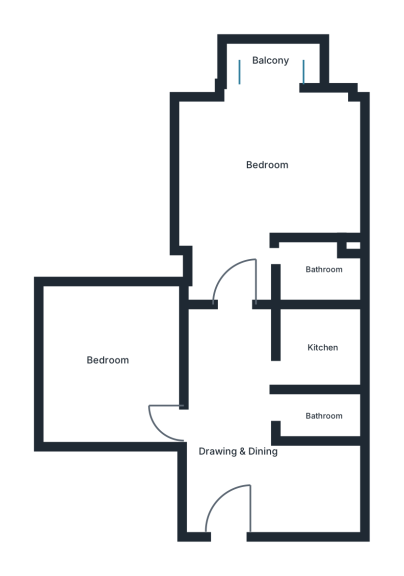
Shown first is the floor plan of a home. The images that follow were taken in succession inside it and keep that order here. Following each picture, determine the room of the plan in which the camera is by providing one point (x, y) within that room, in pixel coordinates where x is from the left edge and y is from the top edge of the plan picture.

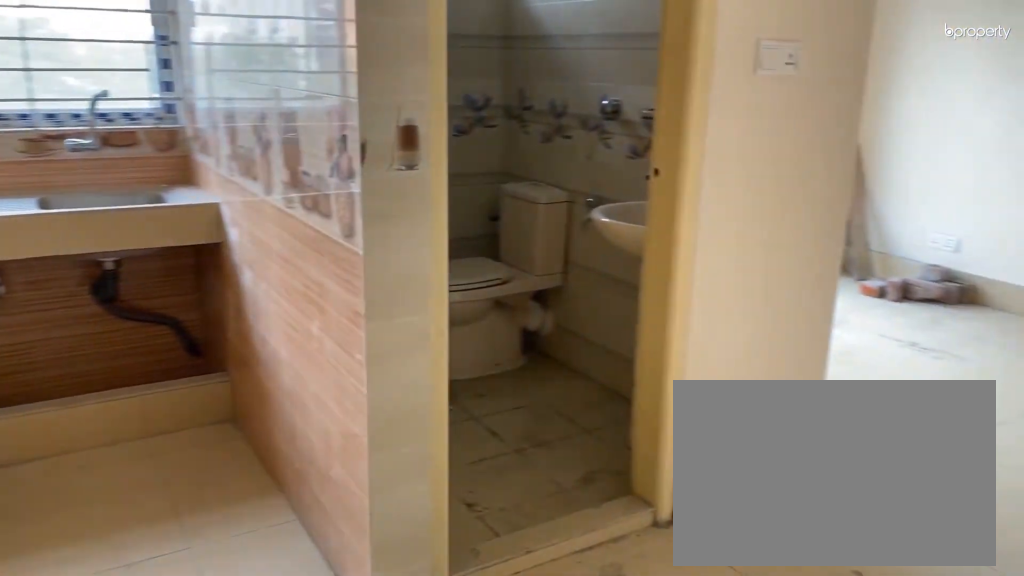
(229, 449)
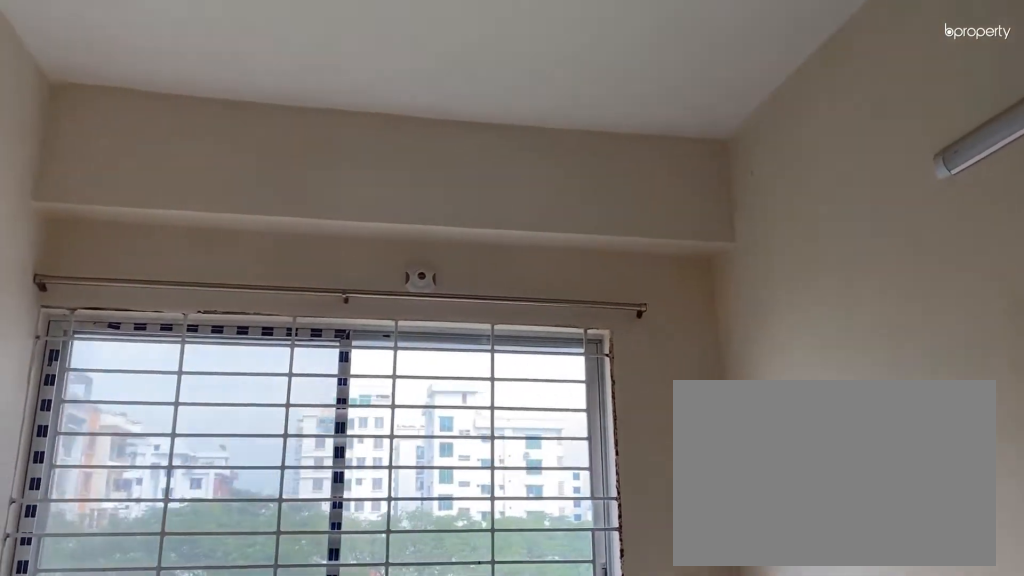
(229, 449)
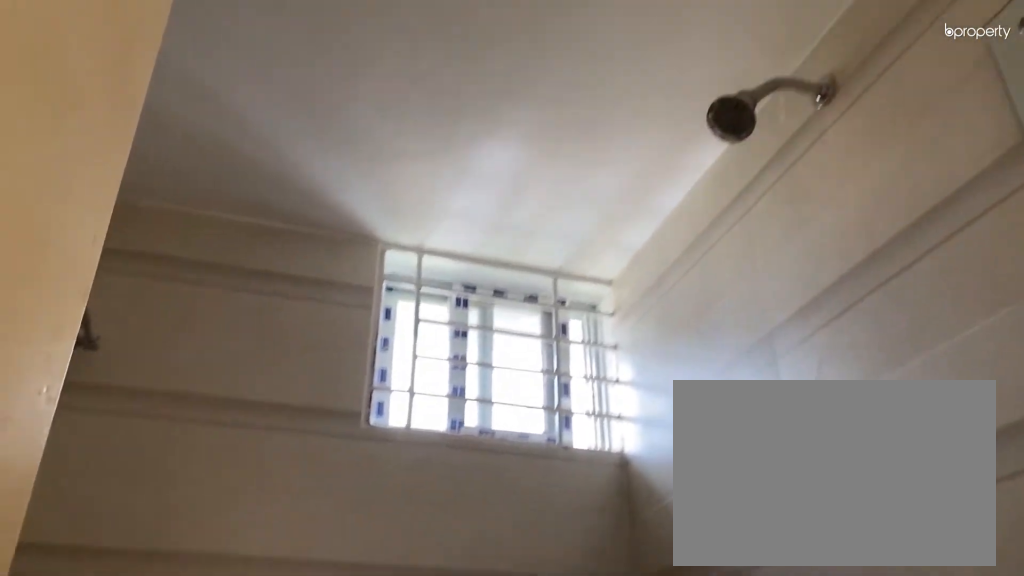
(325, 416)
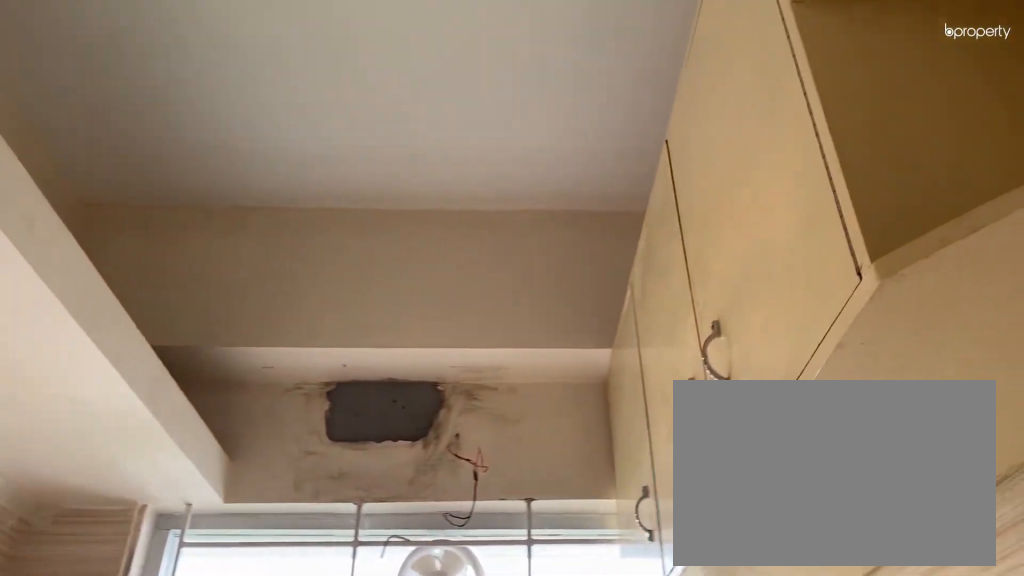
(321, 346)
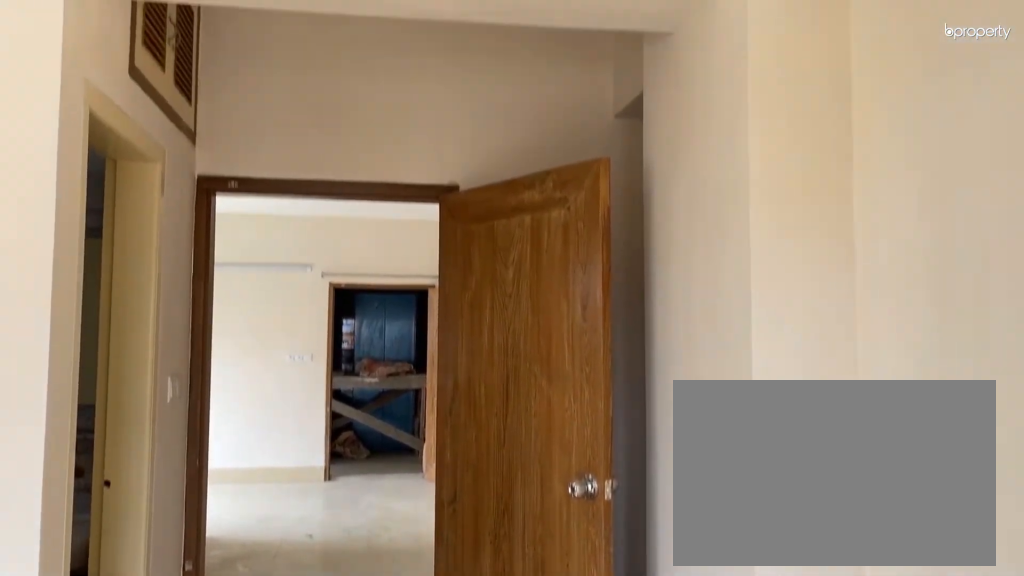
(267, 160)
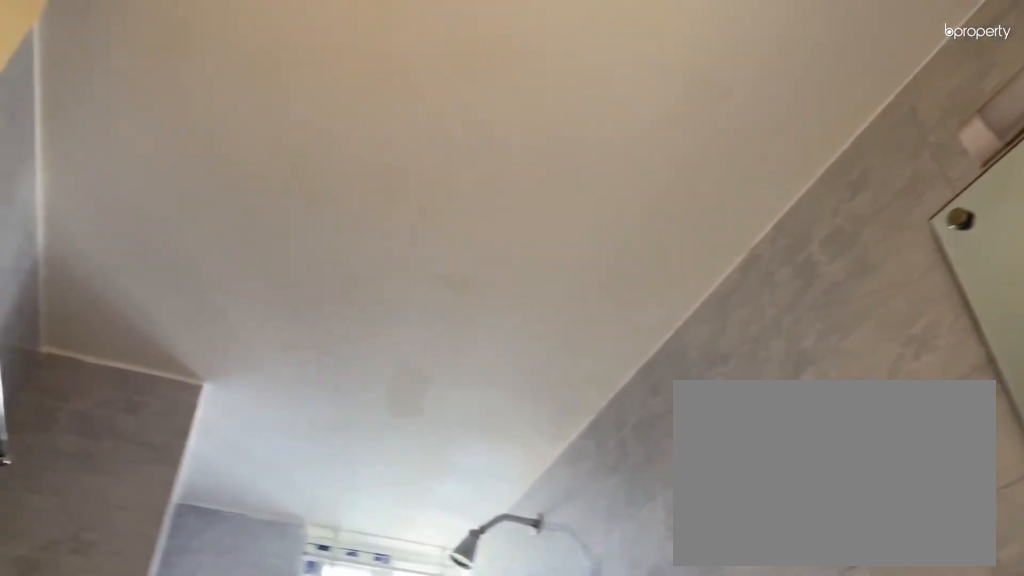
(323, 269)
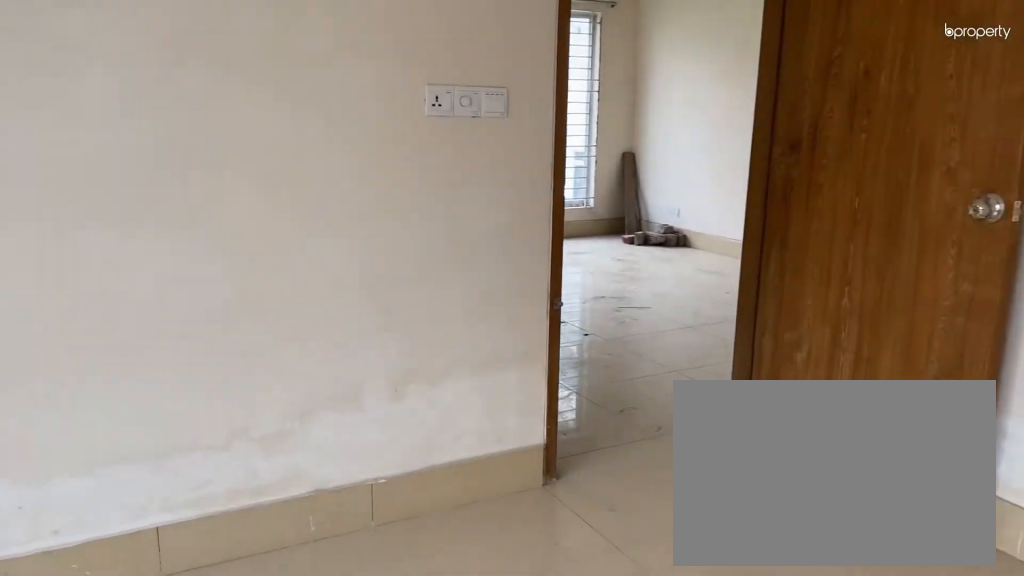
(109, 359)
